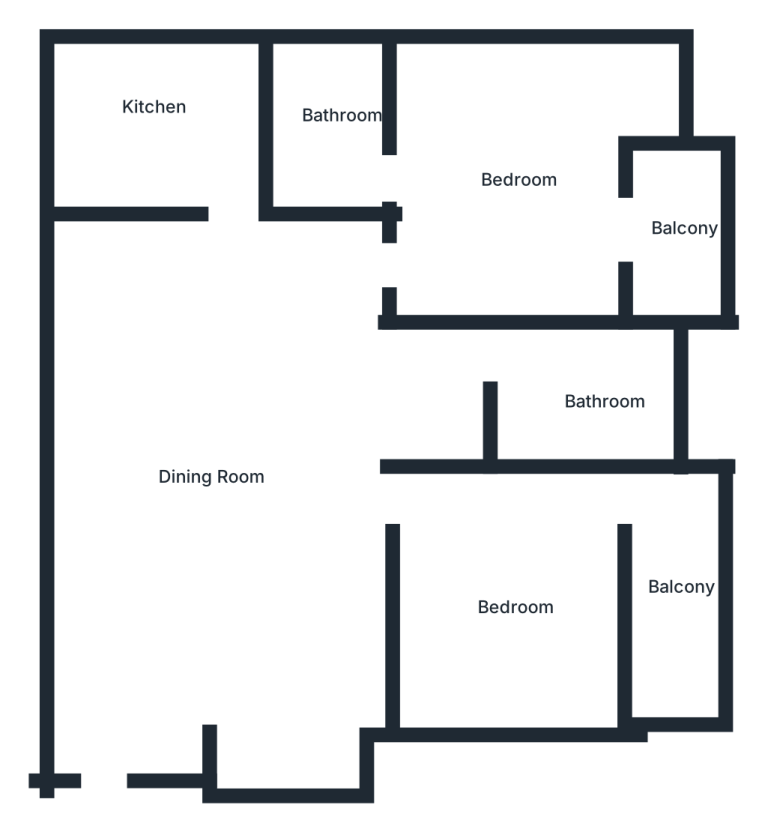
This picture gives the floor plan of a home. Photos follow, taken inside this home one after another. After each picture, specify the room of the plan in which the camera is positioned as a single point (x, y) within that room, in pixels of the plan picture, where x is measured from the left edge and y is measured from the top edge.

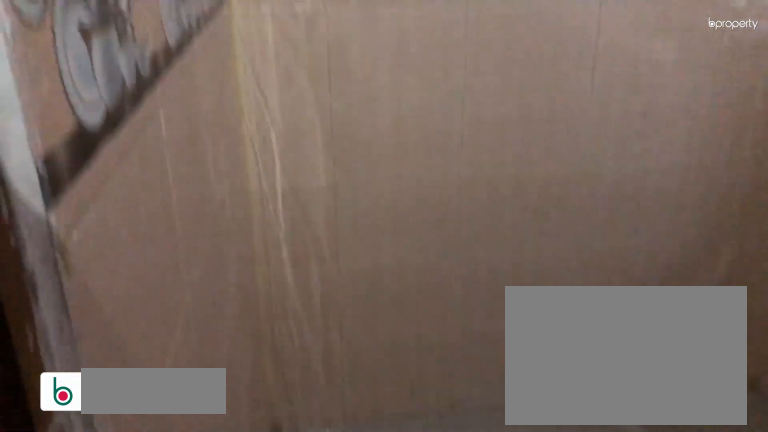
(177, 112)
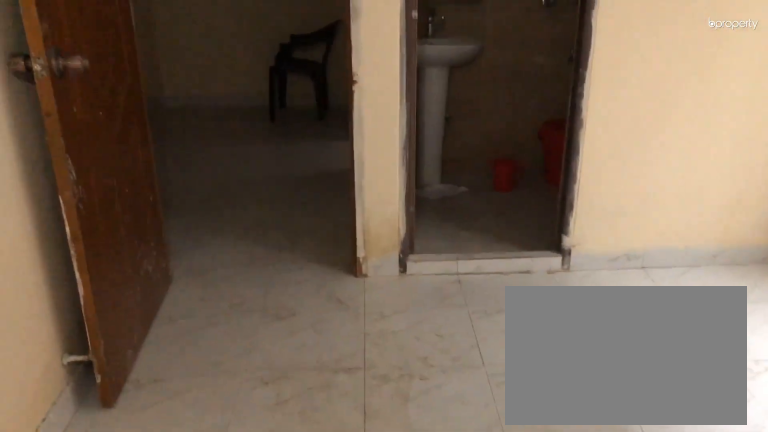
(466, 171)
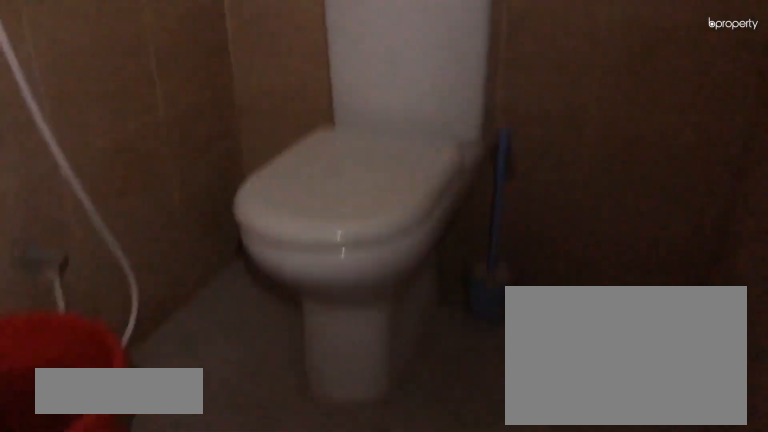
(328, 137)
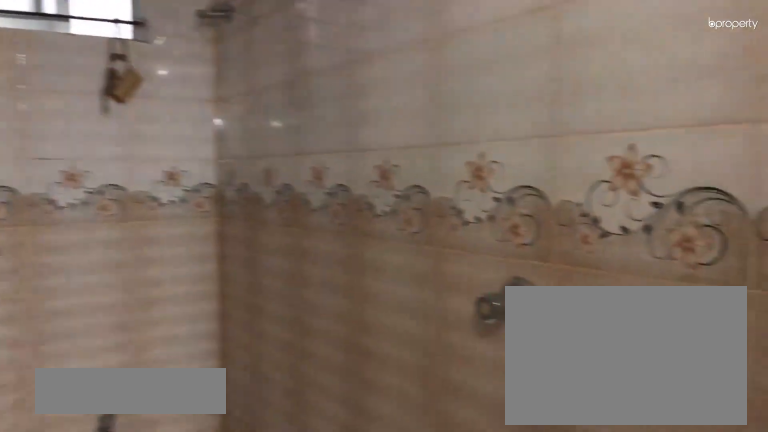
(586, 390)
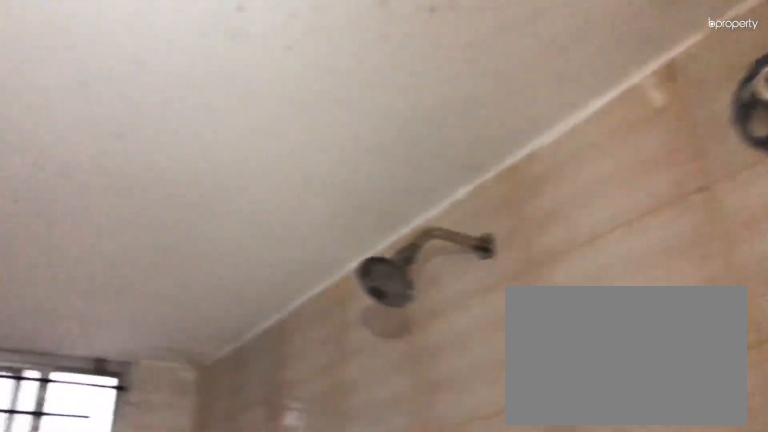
(586, 390)
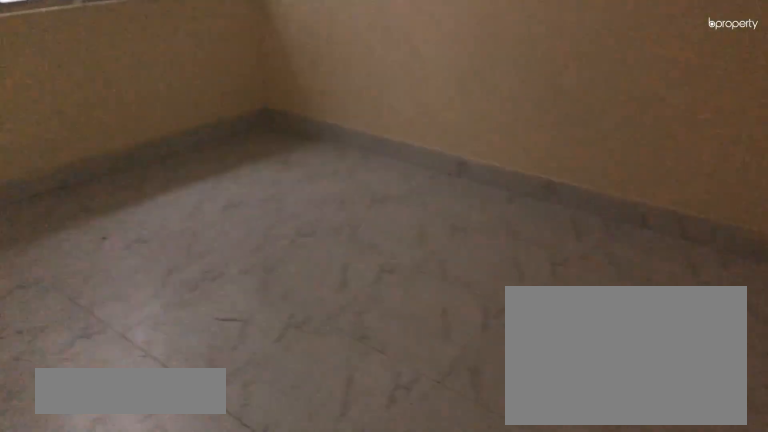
(502, 583)
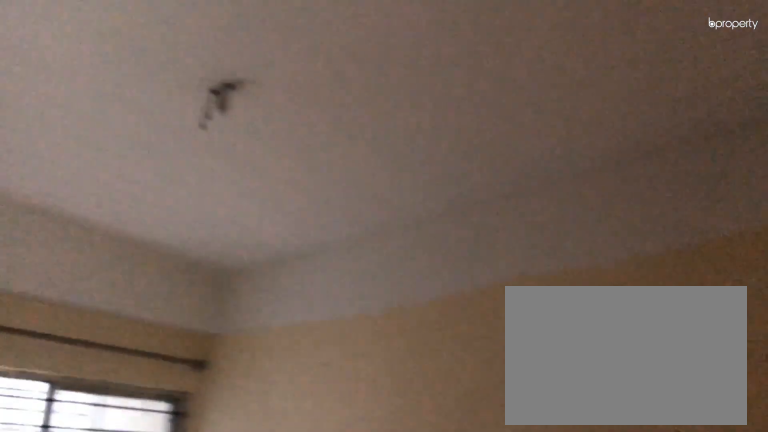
(502, 583)
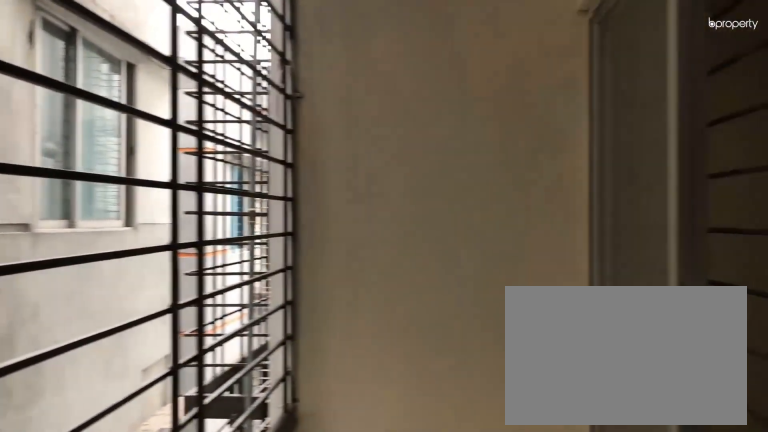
(683, 583)
